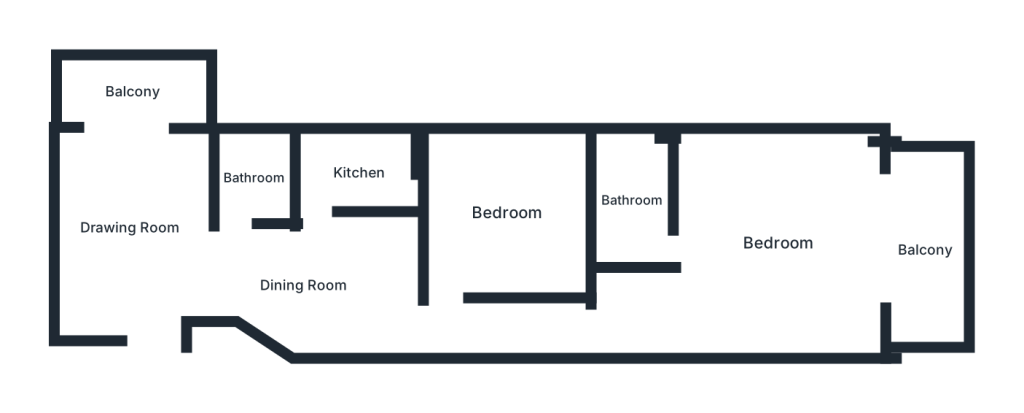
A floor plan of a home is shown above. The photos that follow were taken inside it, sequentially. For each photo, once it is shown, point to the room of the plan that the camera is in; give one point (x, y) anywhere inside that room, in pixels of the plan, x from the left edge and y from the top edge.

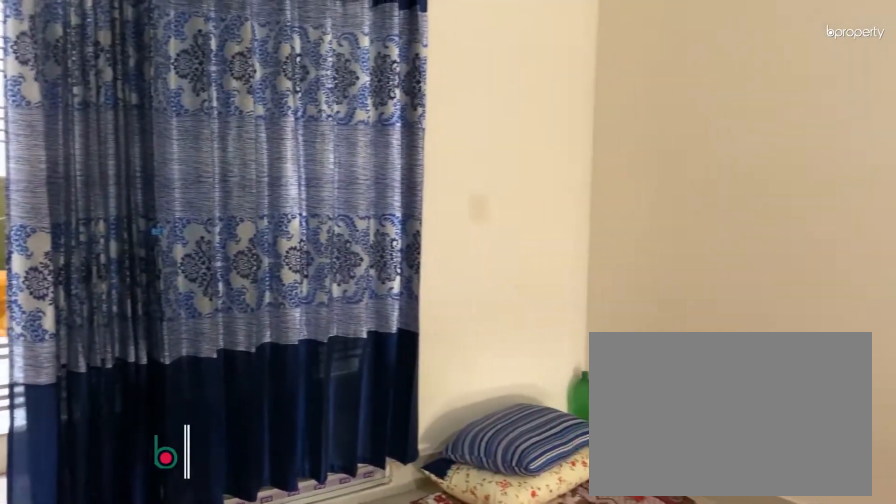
(127, 228)
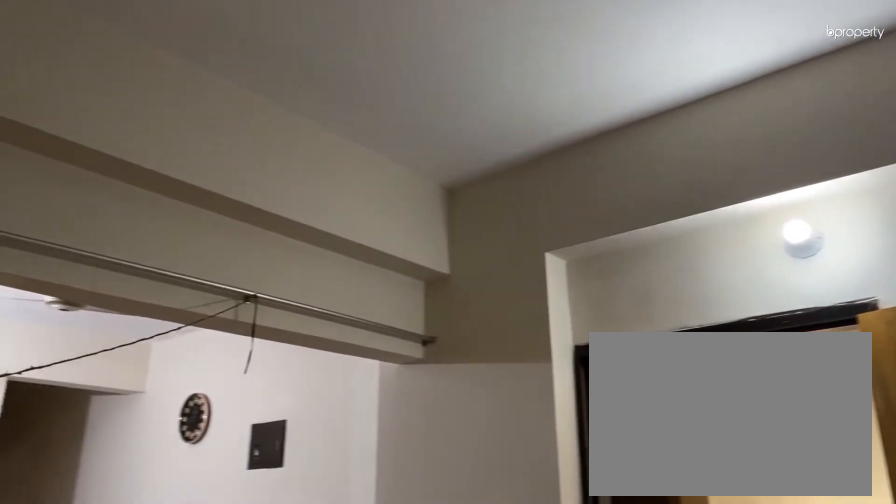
(127, 228)
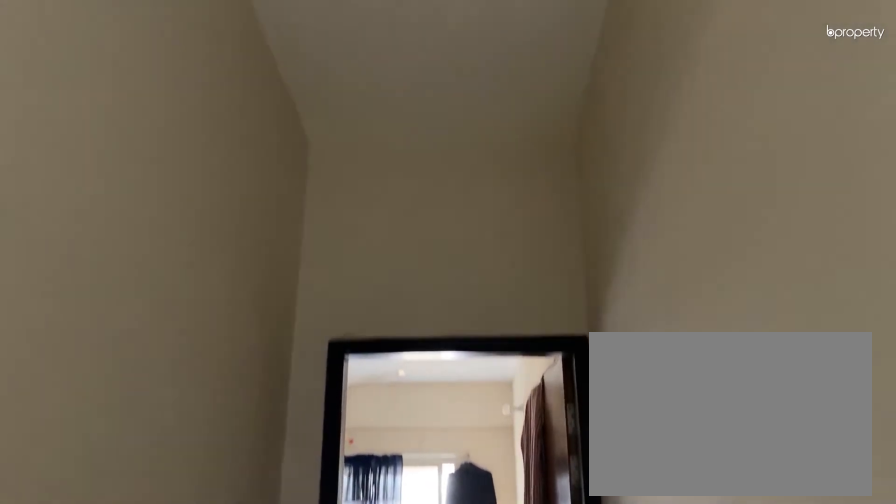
(302, 283)
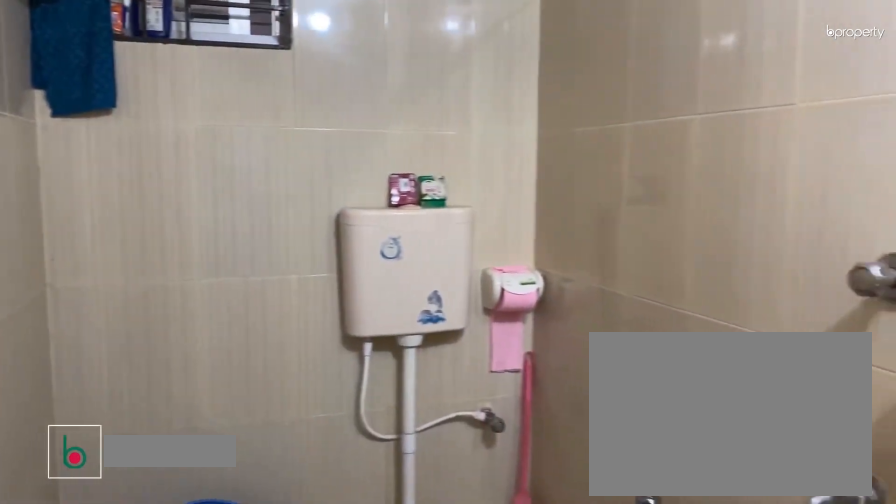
(252, 178)
